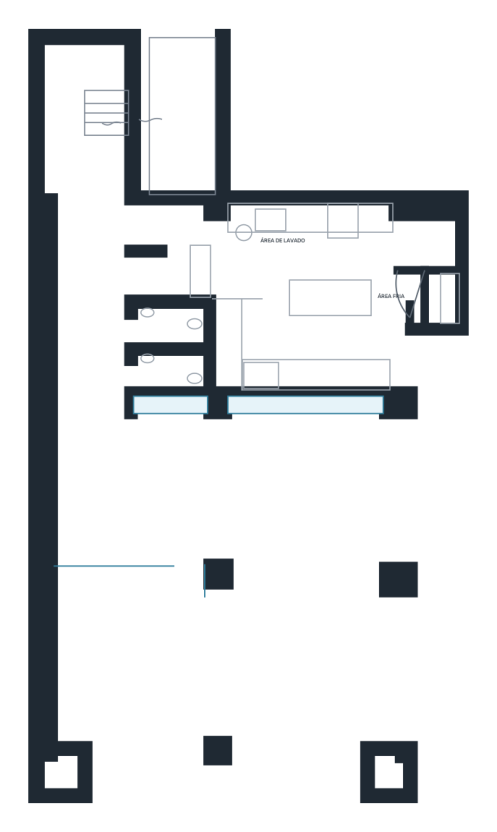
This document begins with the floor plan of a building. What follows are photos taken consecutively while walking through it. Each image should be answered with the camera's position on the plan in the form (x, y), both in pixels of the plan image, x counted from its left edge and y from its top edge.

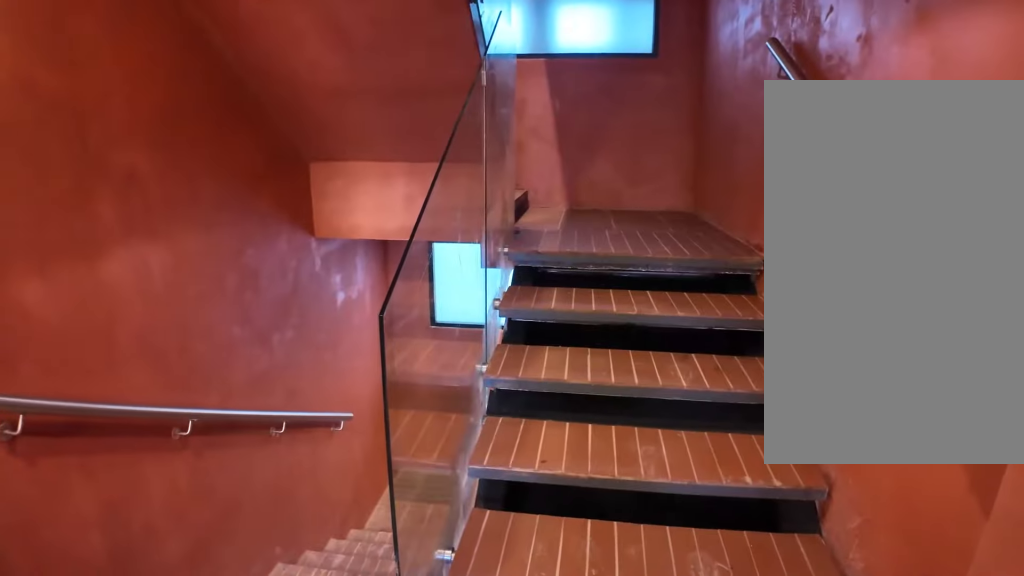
(100, 221)
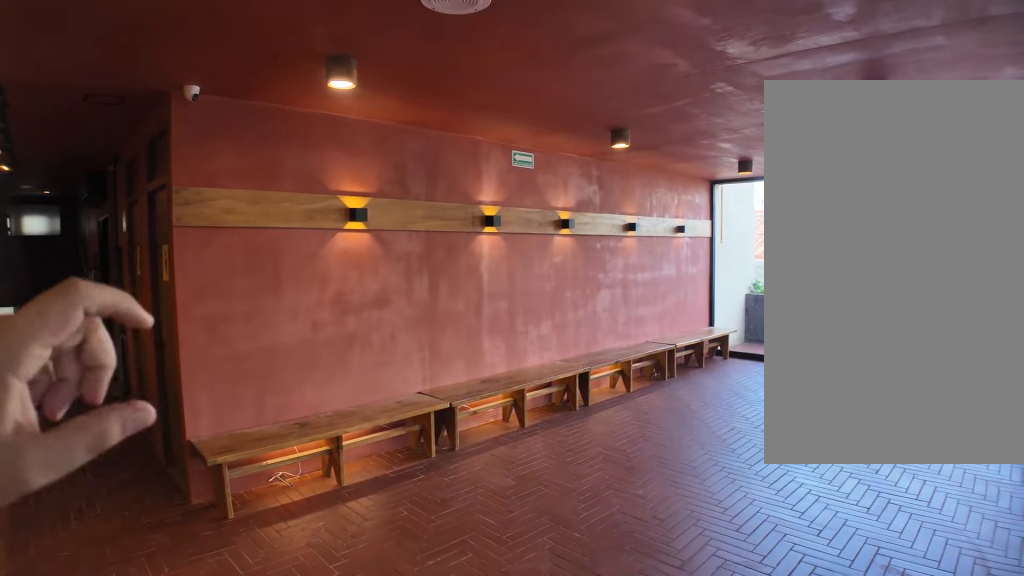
(99, 475)
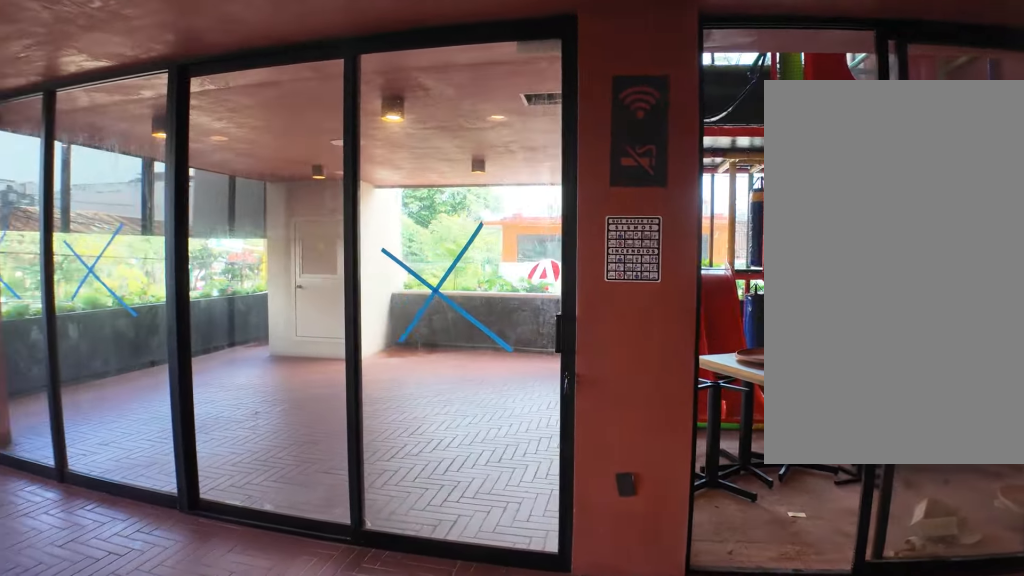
(178, 625)
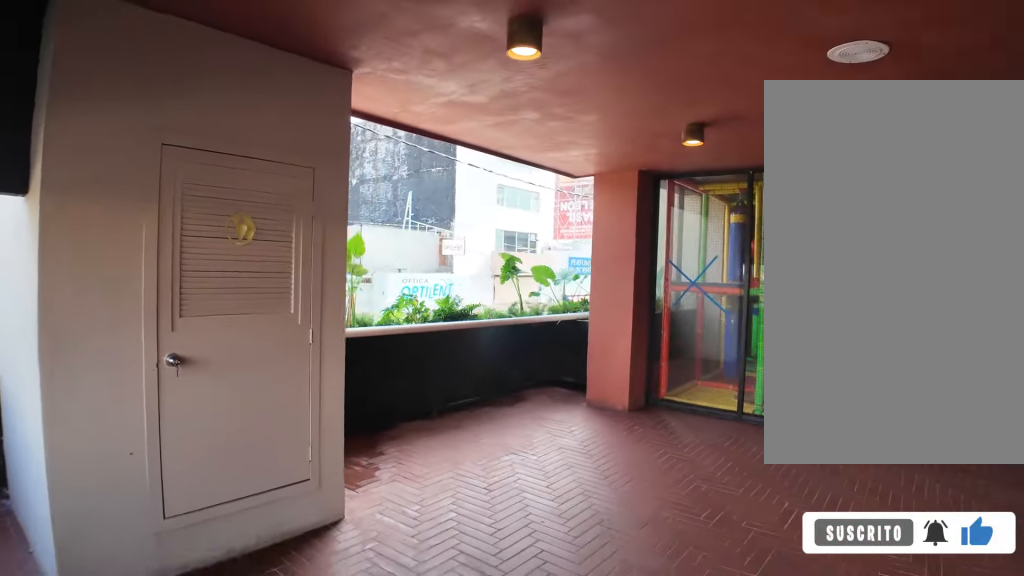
(337, 668)
